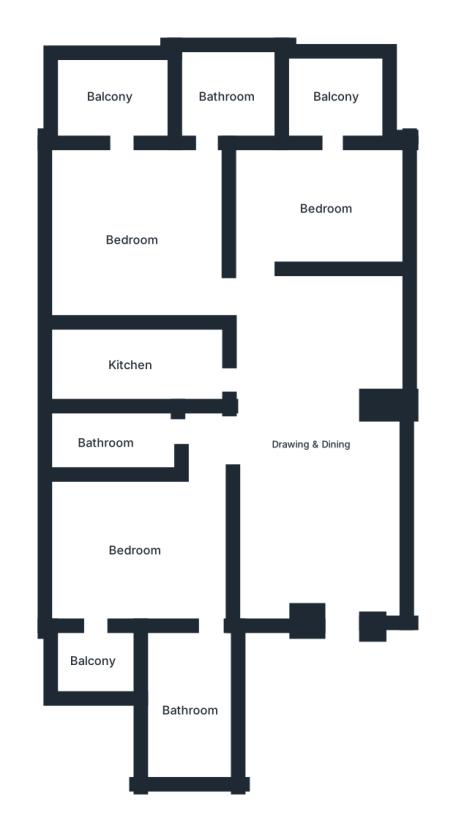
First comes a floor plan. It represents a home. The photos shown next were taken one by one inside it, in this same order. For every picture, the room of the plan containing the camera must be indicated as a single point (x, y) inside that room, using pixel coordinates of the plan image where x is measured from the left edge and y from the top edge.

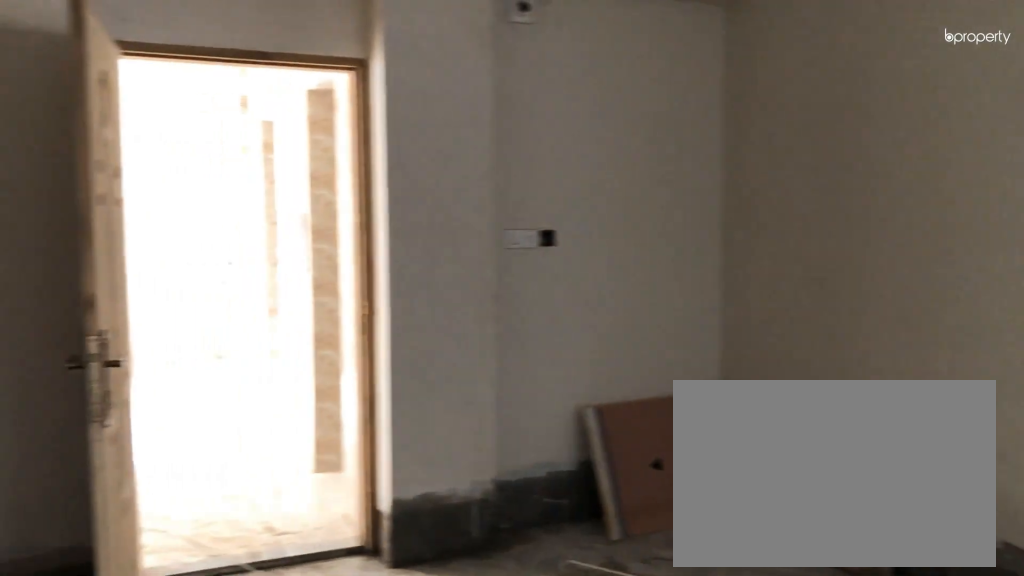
(311, 443)
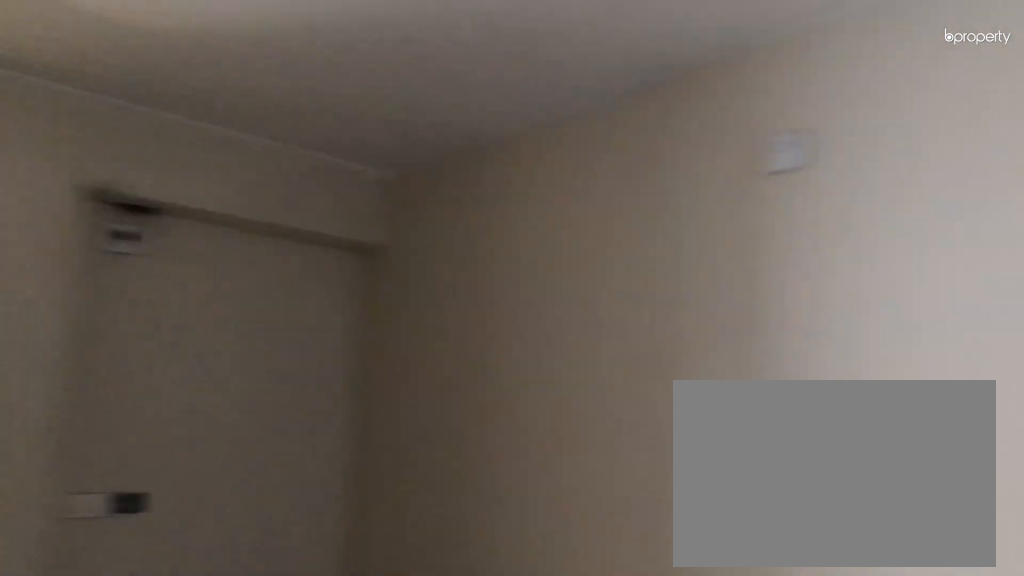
(311, 443)
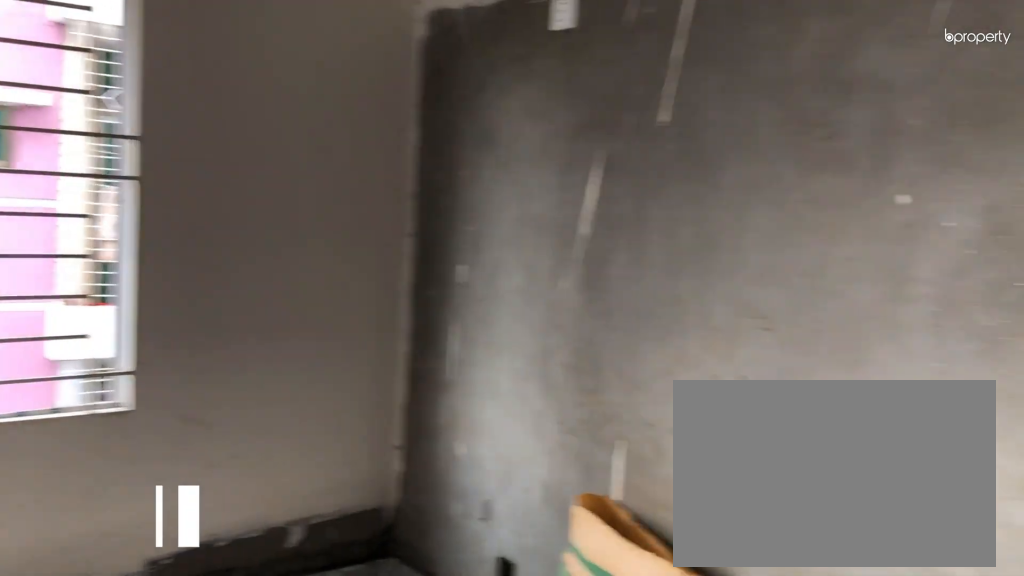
(132, 550)
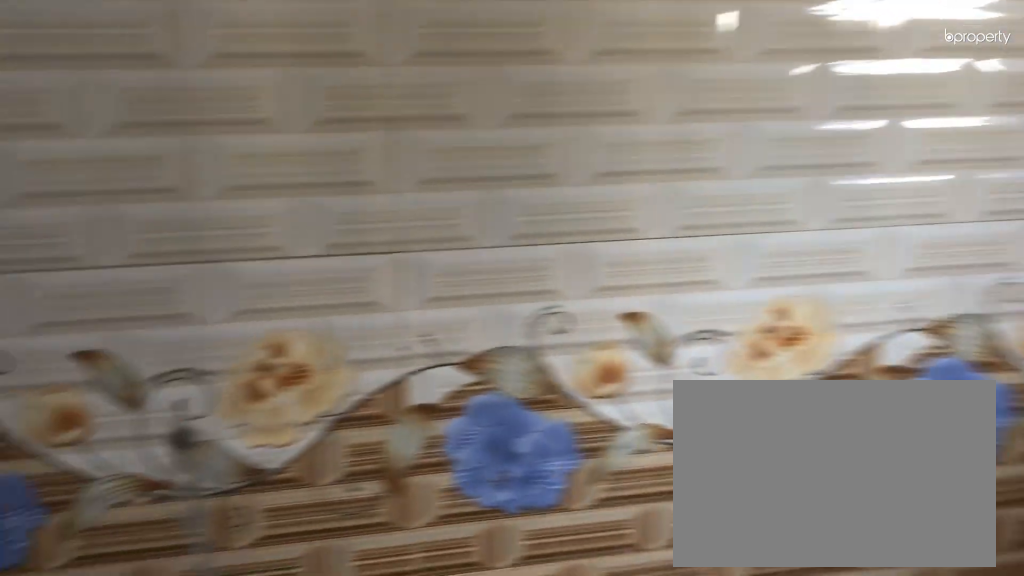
(192, 710)
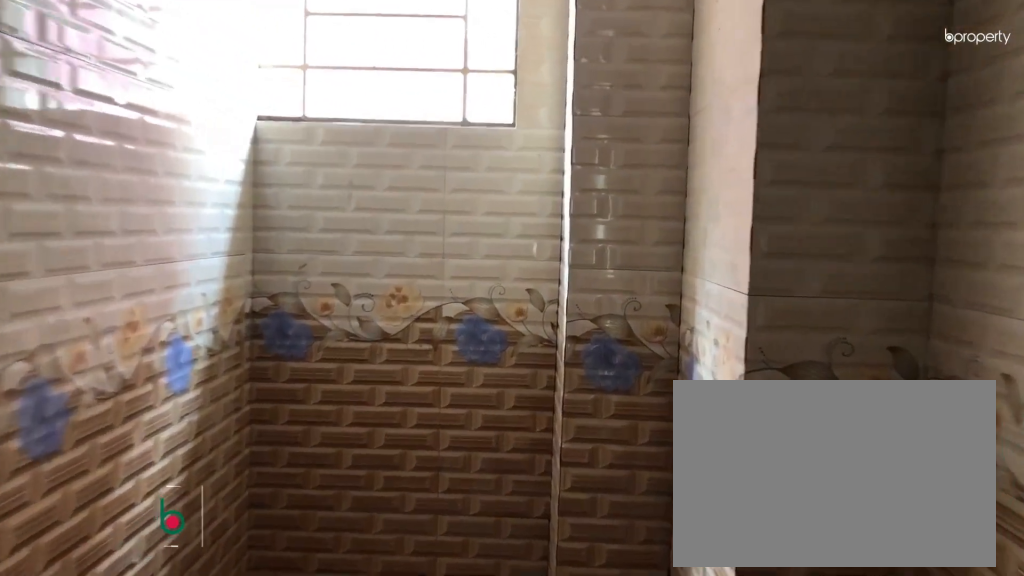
(106, 443)
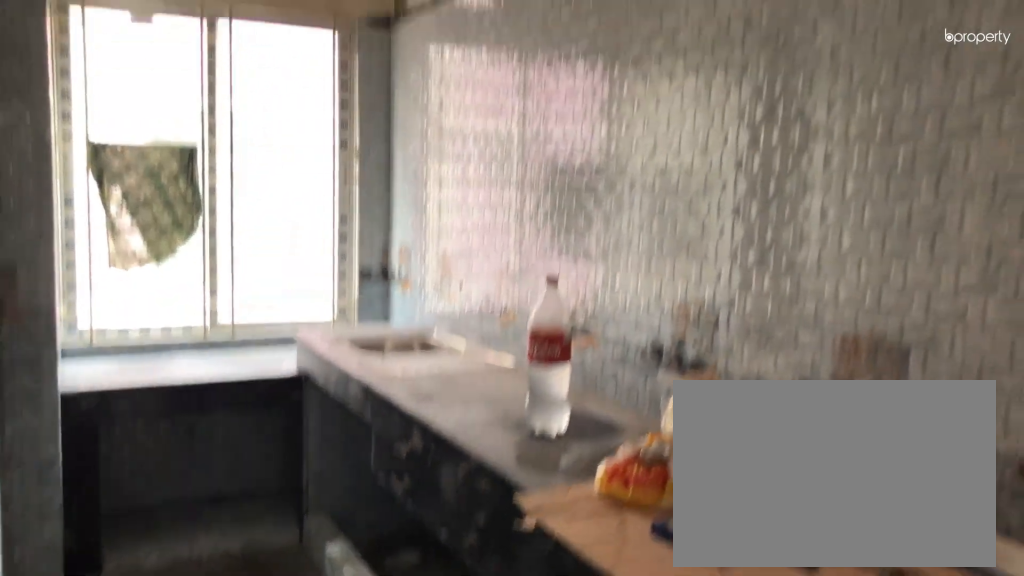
(131, 367)
